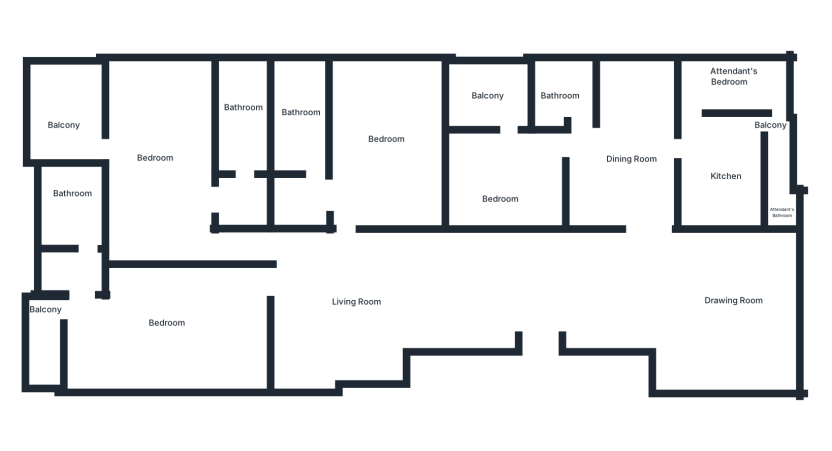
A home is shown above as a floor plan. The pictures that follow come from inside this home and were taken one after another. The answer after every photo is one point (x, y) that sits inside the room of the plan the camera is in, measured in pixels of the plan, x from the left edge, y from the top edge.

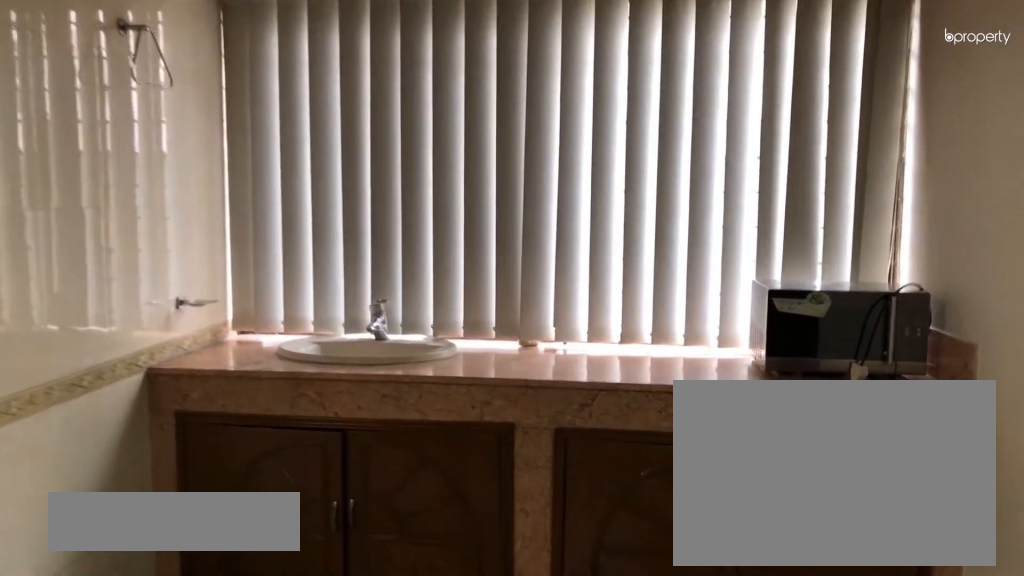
(629, 161)
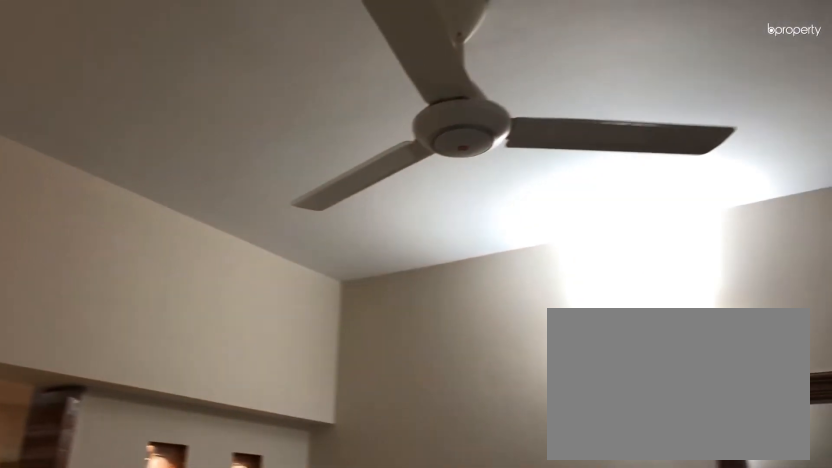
(635, 152)
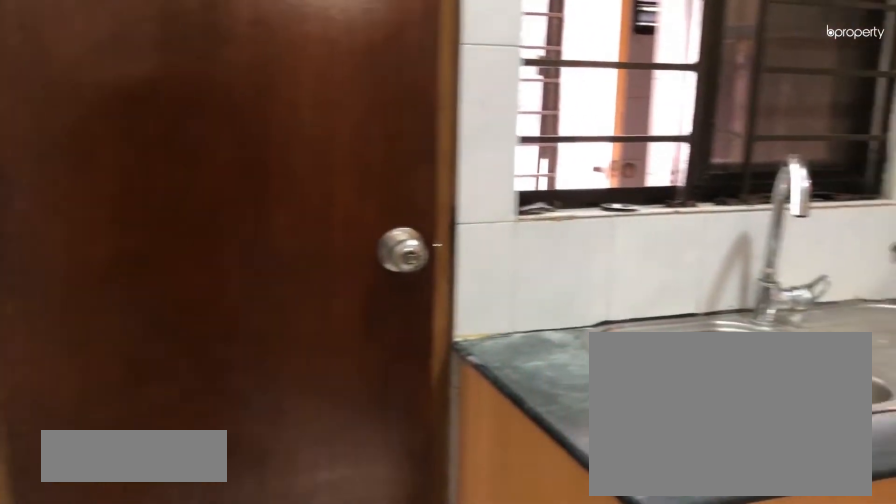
(720, 164)
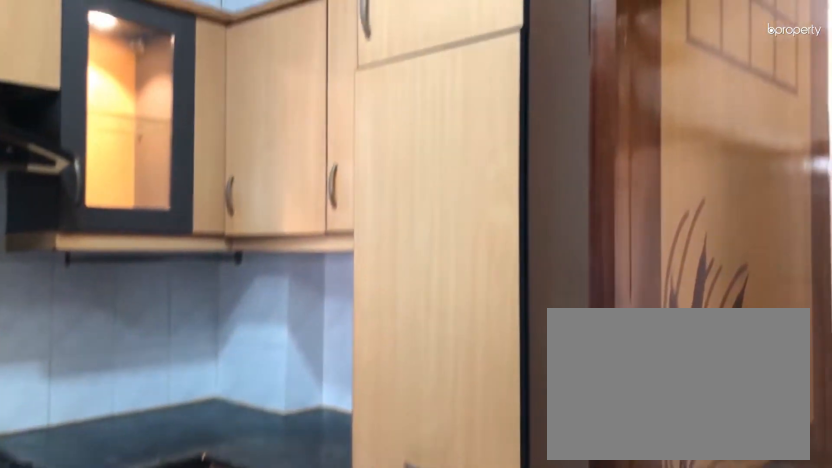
(713, 158)
